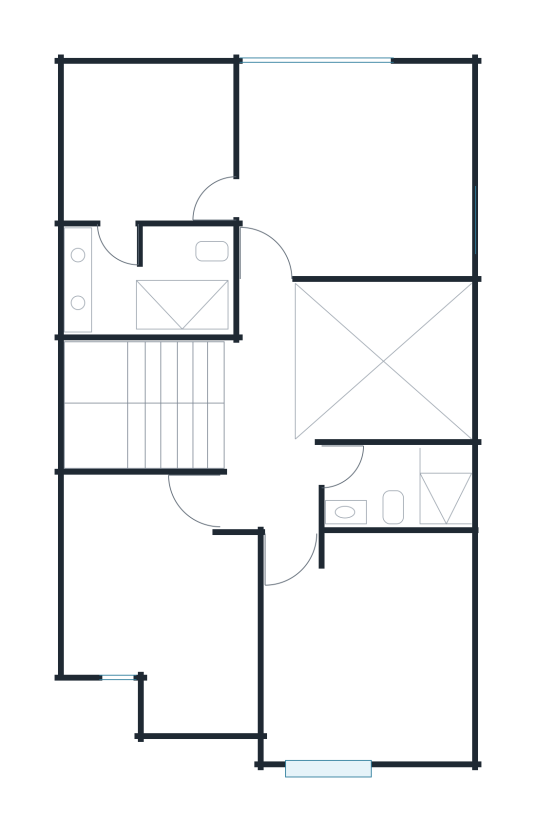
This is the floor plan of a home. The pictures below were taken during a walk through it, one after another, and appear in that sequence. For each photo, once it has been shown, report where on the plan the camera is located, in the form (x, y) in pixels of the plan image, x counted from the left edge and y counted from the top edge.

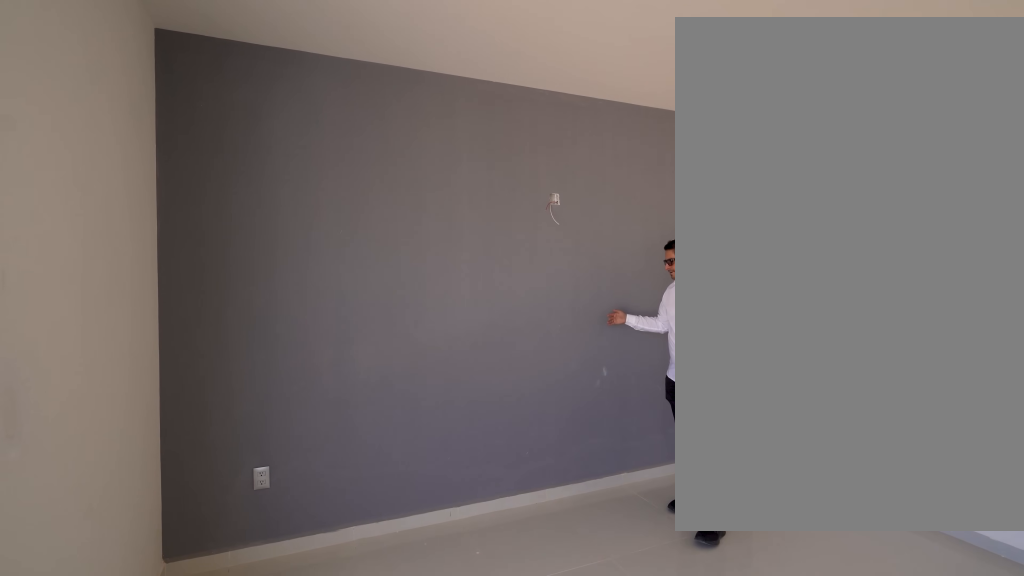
(298, 170)
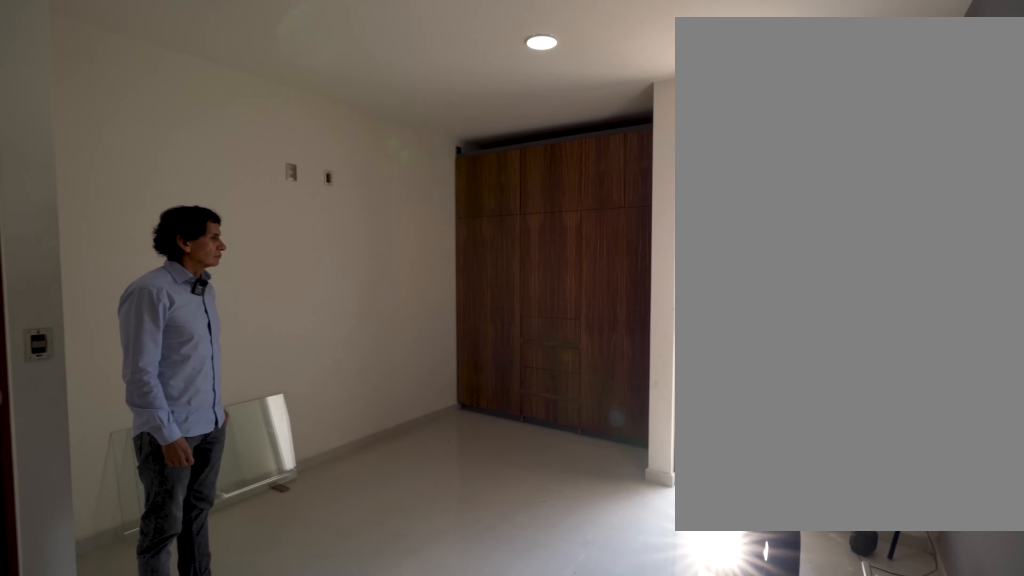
(98, 499)
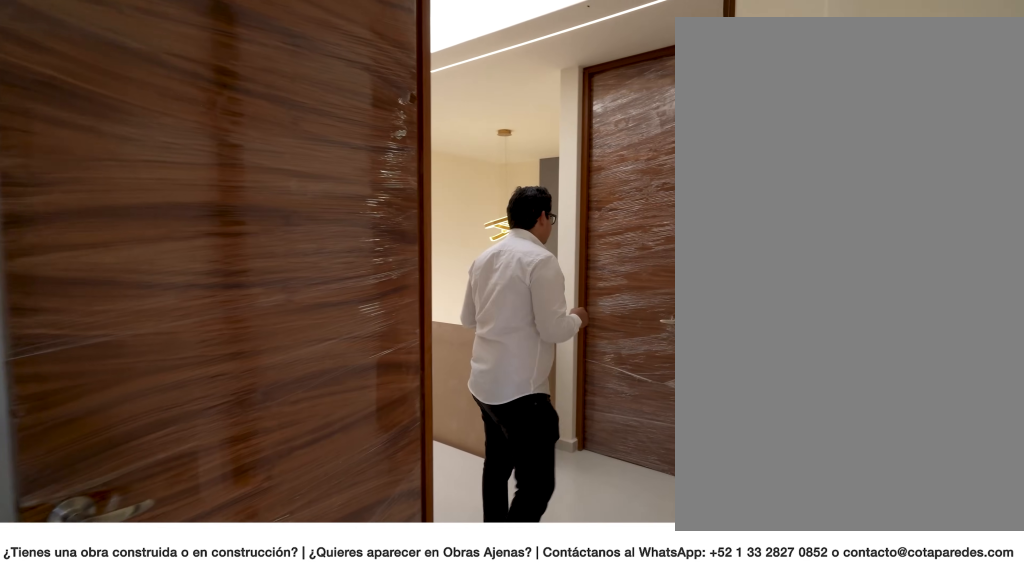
(203, 526)
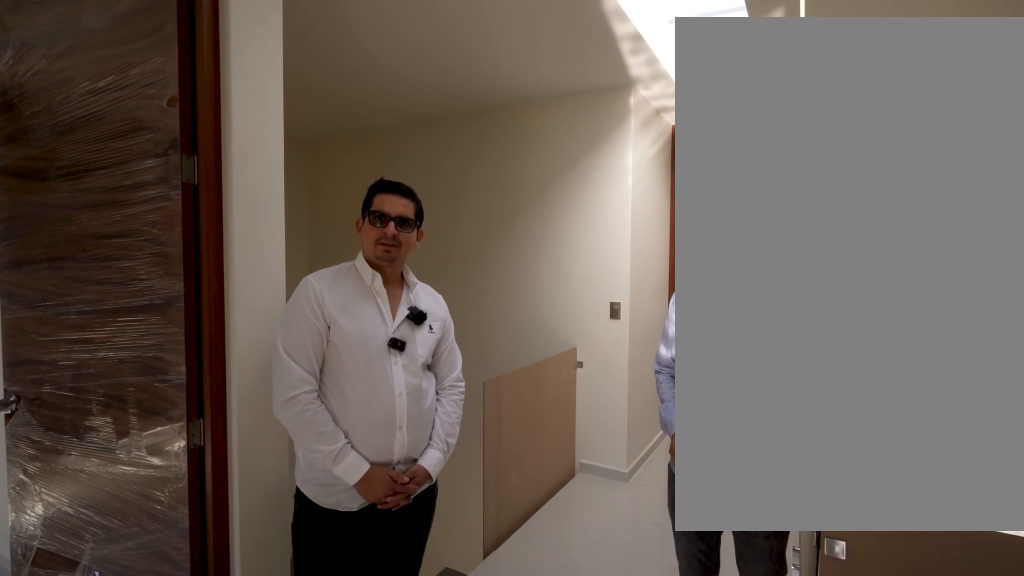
(290, 548)
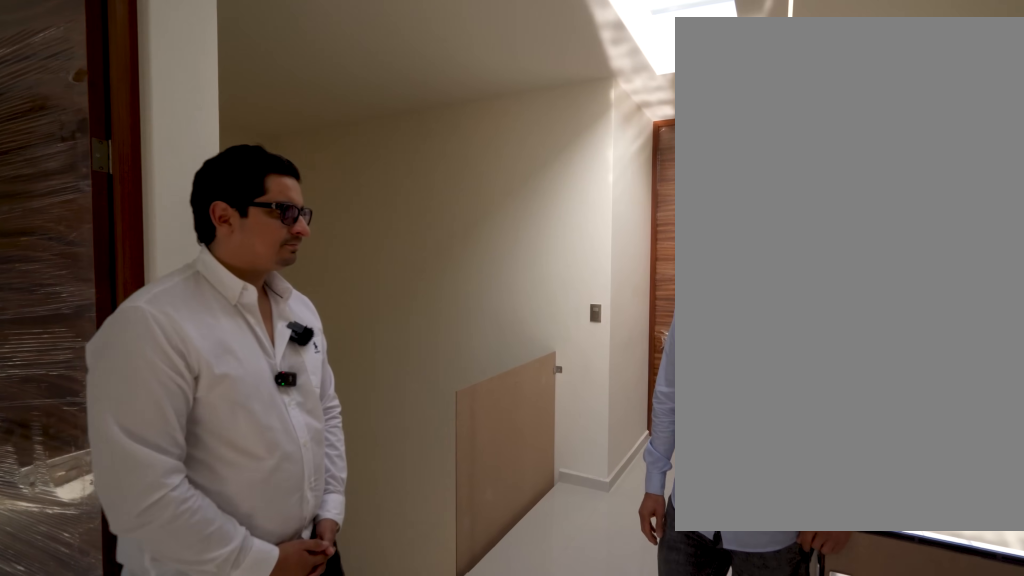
(290, 548)
